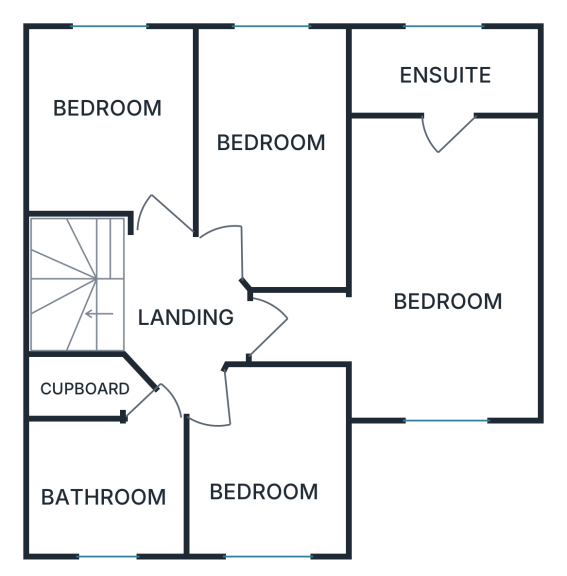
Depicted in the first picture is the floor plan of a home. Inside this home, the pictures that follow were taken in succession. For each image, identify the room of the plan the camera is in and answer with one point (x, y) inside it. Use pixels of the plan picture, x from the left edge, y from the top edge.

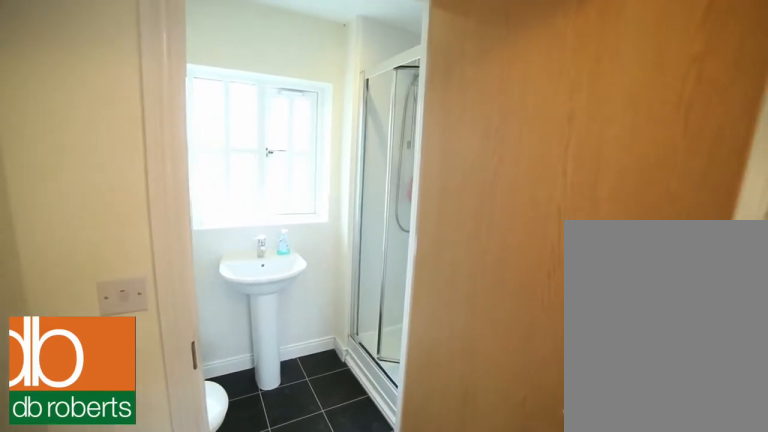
(406, 249)
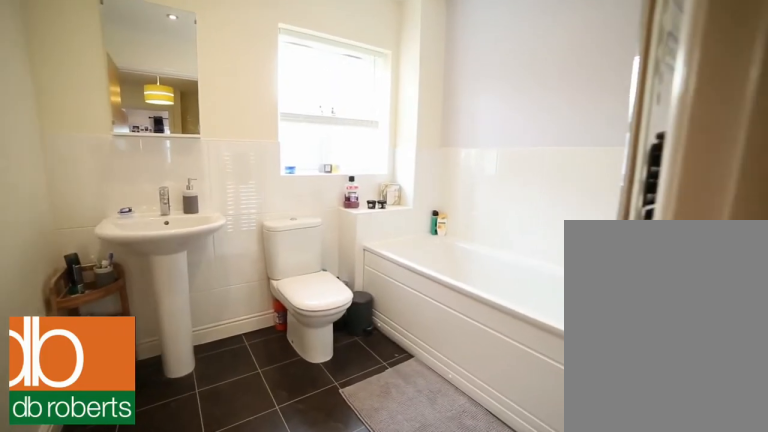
(109, 483)
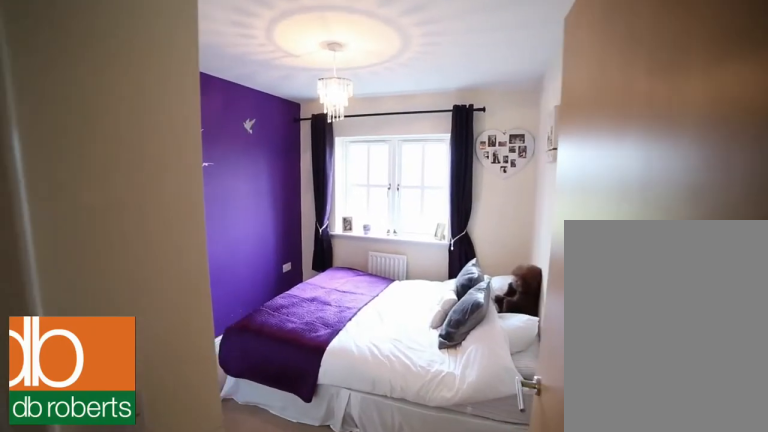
(114, 122)
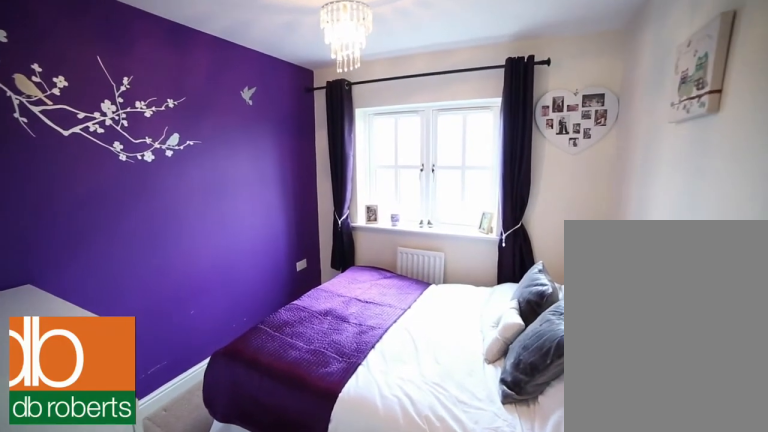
(114, 122)
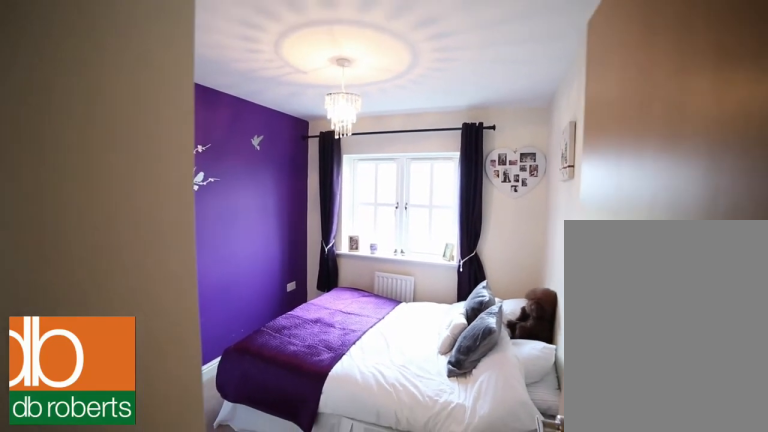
(114, 122)
